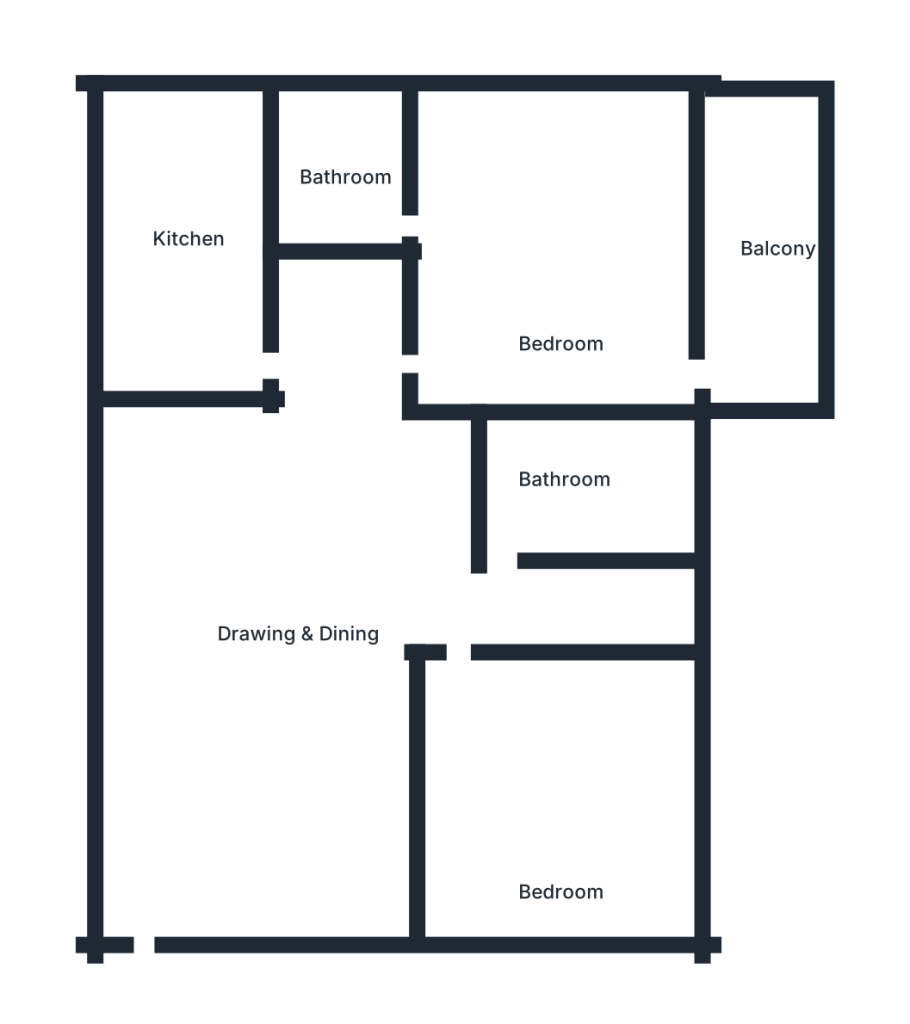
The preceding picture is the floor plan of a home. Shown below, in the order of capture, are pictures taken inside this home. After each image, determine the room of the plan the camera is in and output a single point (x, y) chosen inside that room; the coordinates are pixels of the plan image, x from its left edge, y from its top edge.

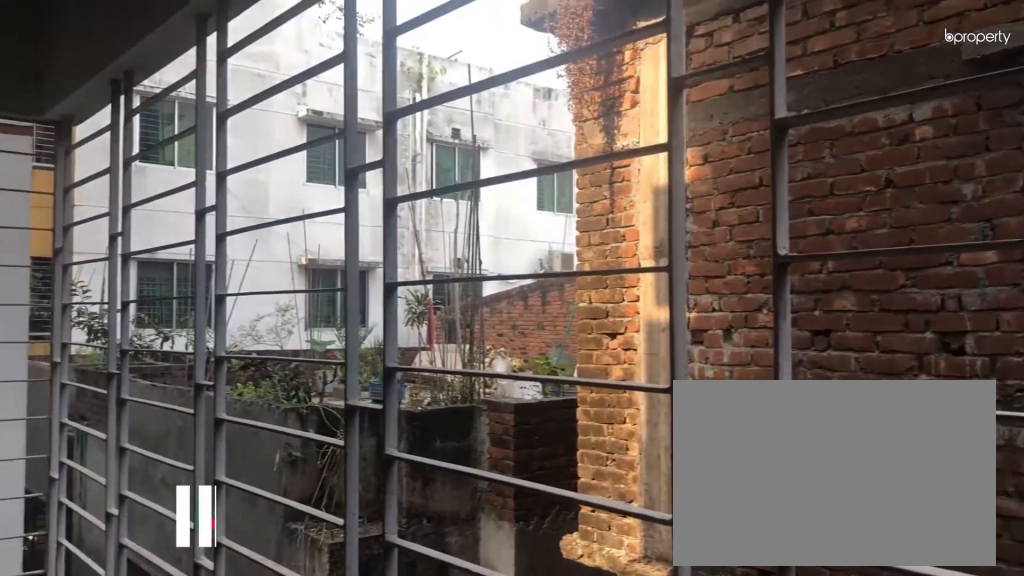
(764, 227)
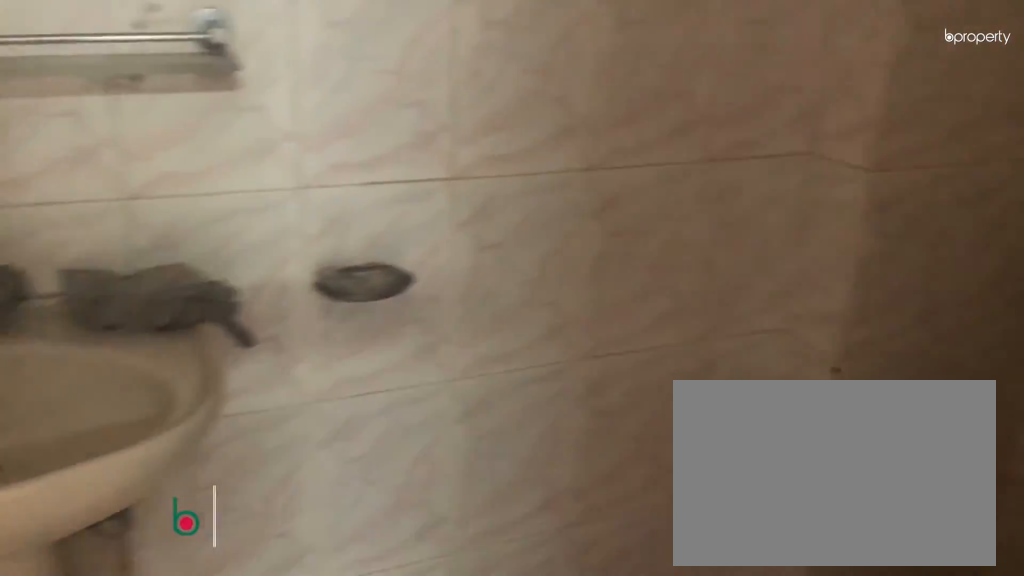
(347, 161)
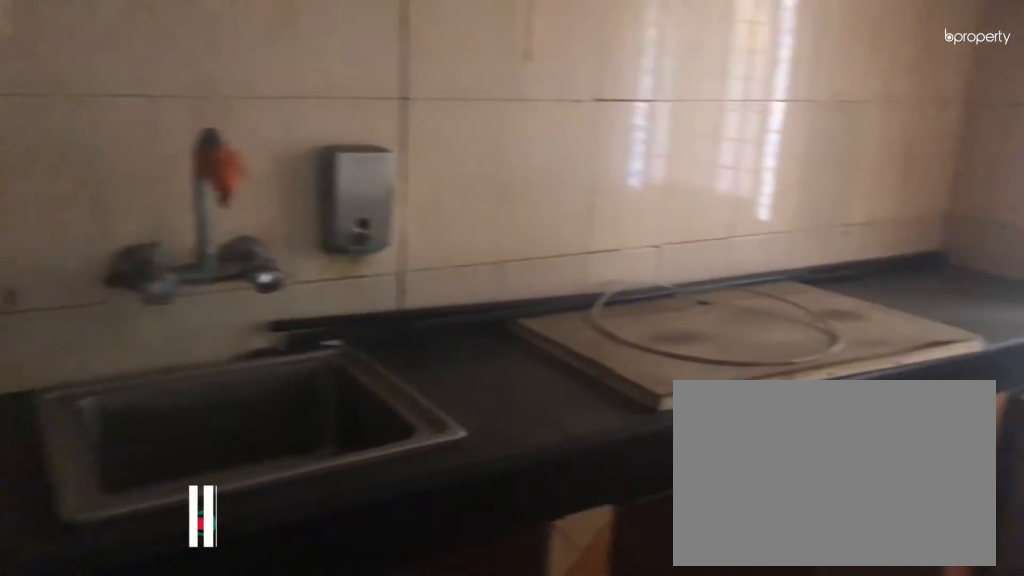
(190, 213)
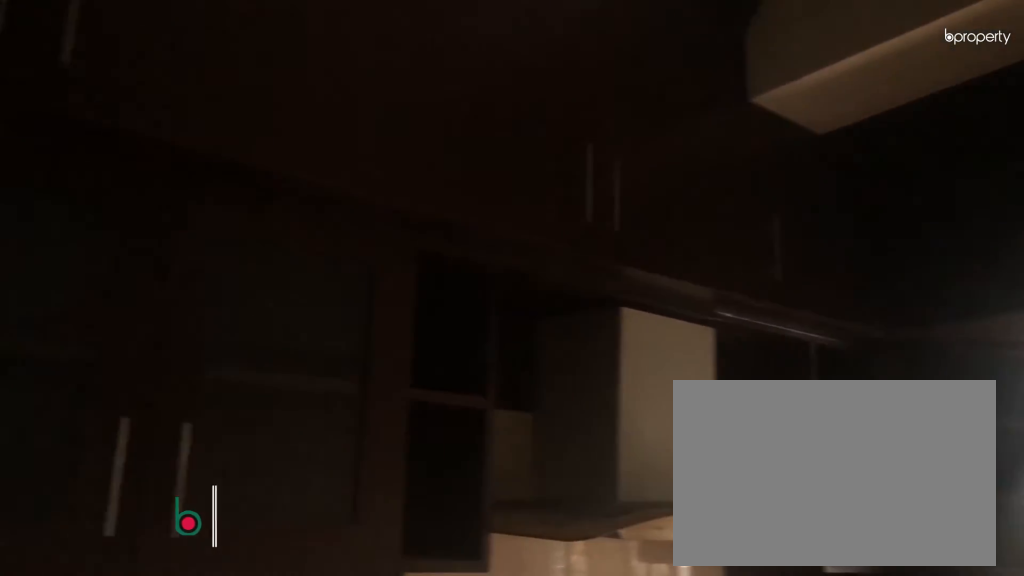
(189, 213)
